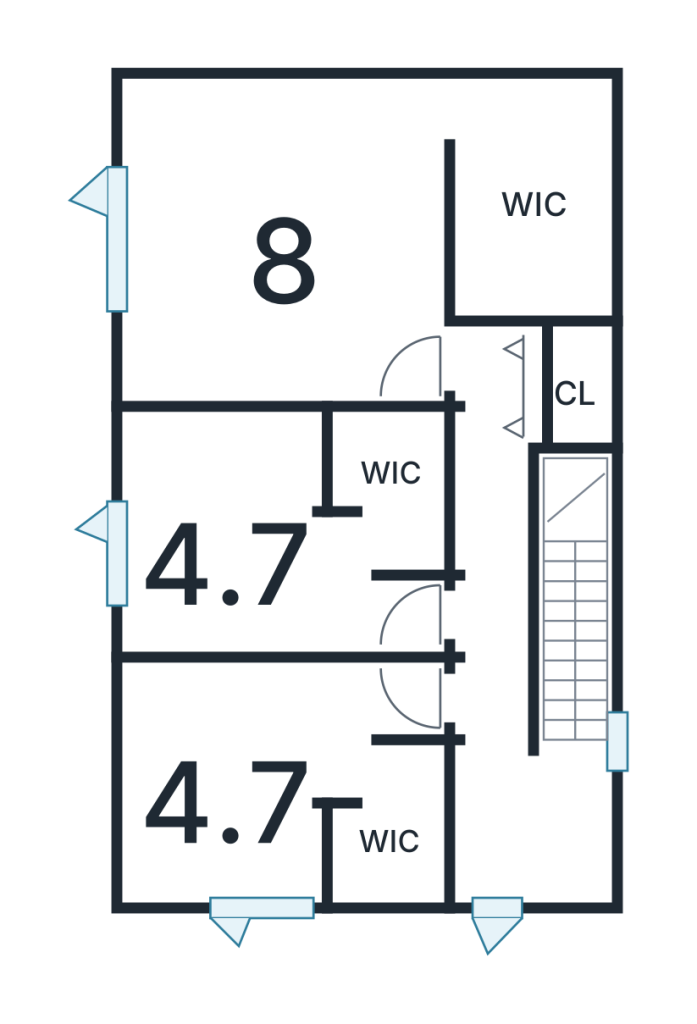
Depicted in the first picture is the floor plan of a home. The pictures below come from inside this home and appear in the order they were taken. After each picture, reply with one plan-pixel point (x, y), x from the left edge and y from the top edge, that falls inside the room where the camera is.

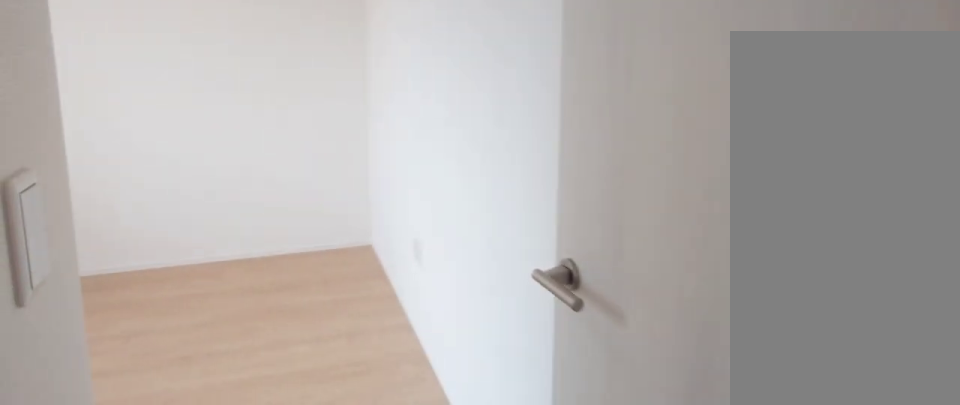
(268, 802)
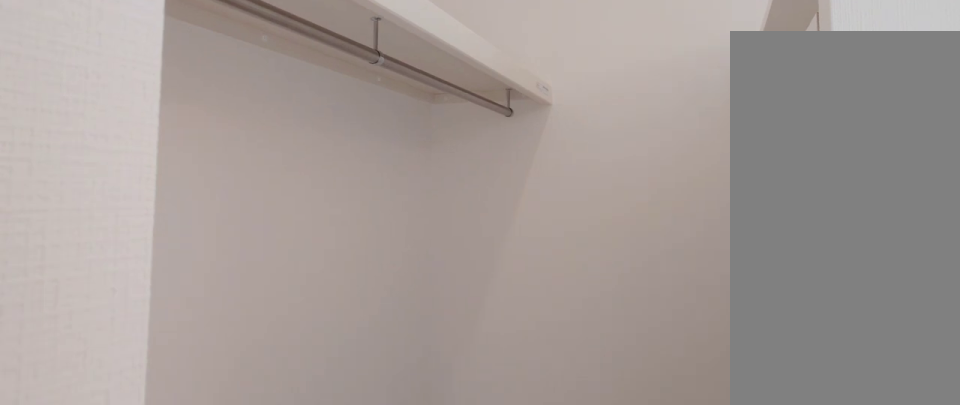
(268, 802)
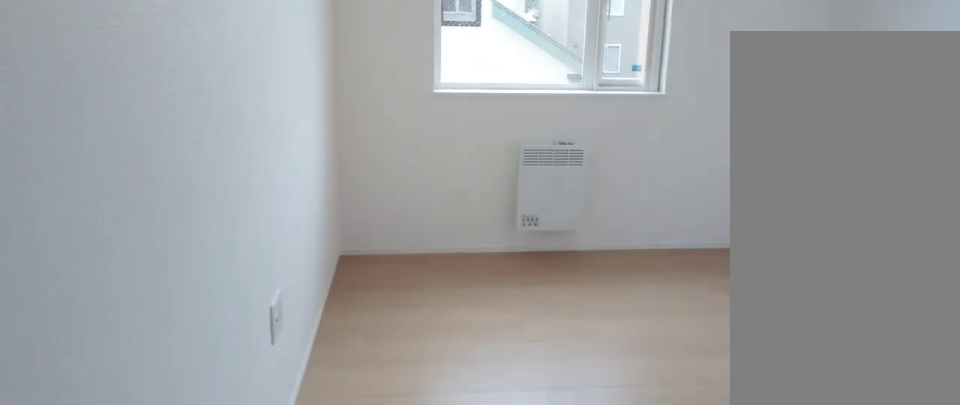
(258, 563)
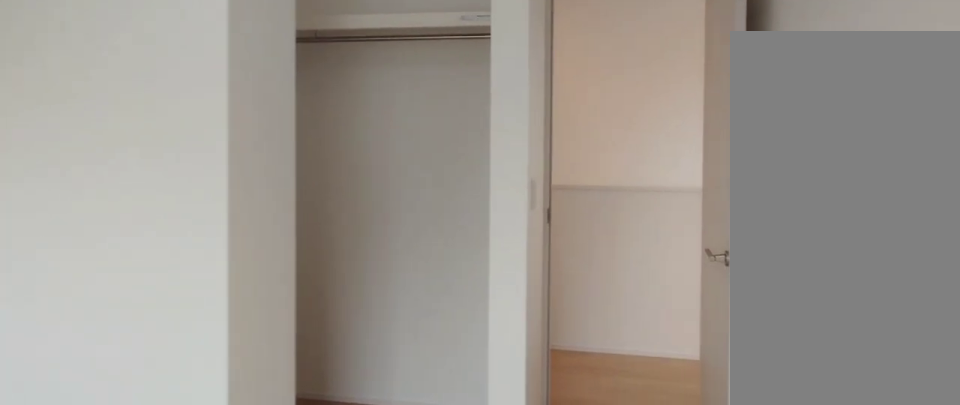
(258, 563)
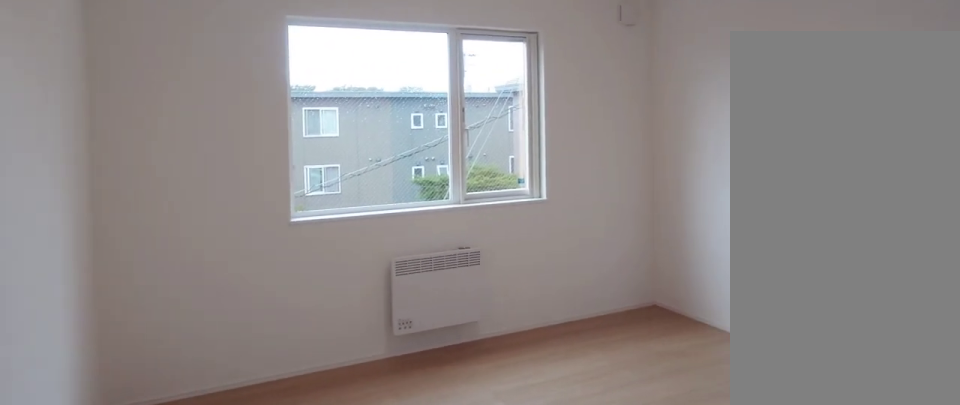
(260, 273)
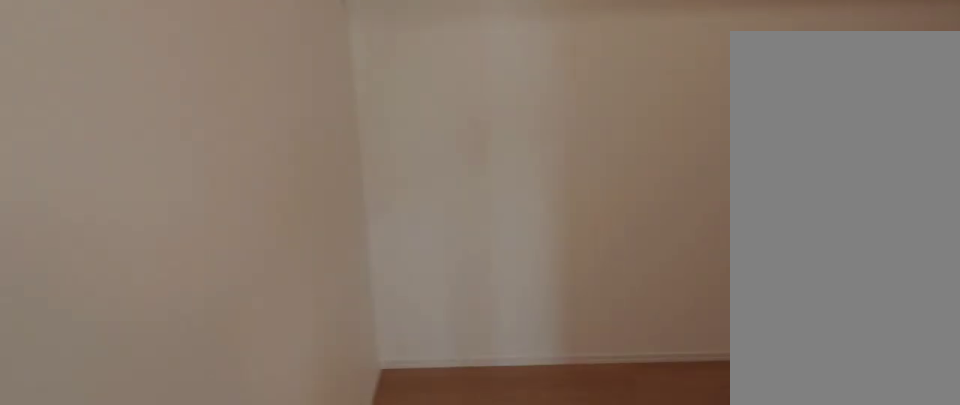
(522, 213)
